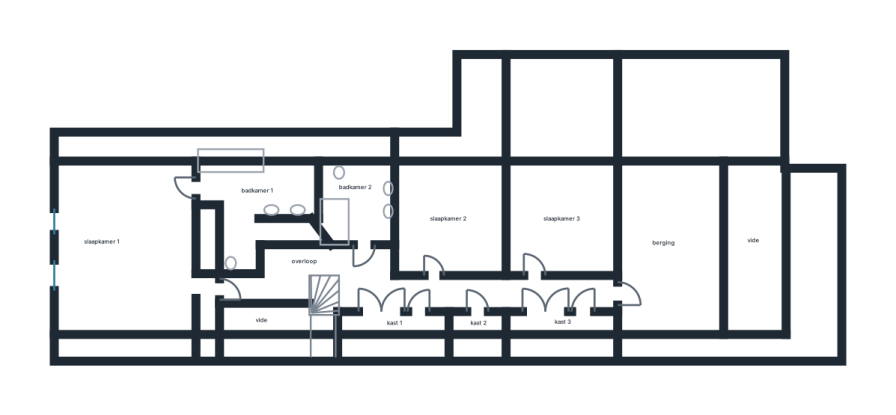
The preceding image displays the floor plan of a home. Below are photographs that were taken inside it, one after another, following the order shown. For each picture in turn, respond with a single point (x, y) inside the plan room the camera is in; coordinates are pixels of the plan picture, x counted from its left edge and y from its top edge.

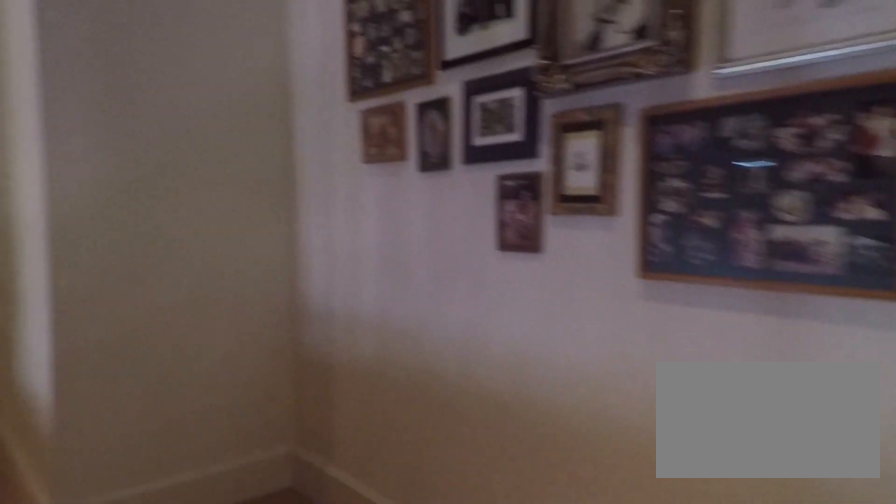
(399, 284)
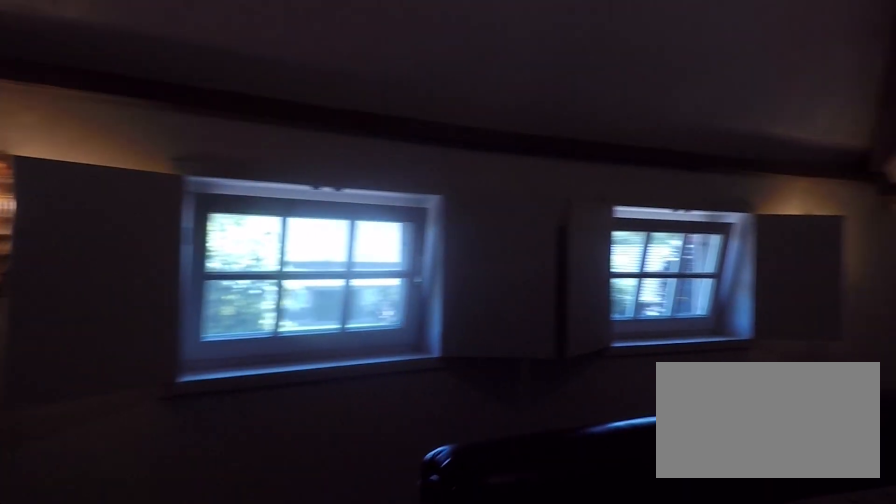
(133, 250)
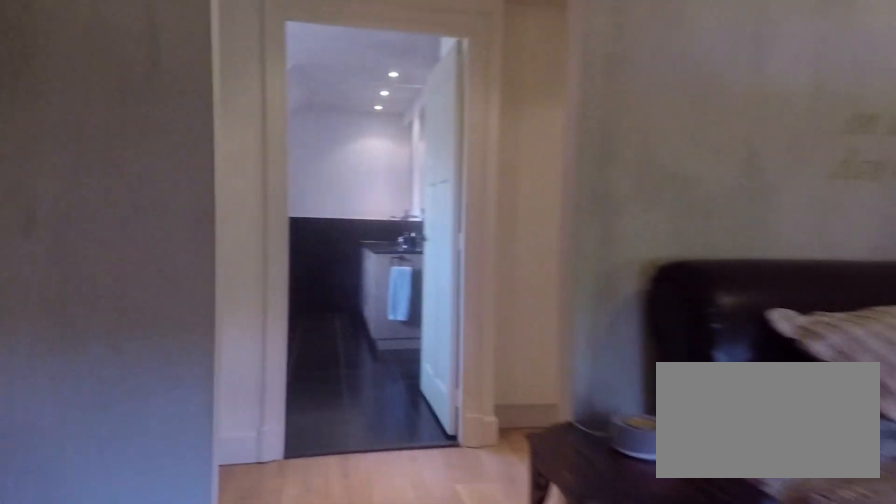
(133, 250)
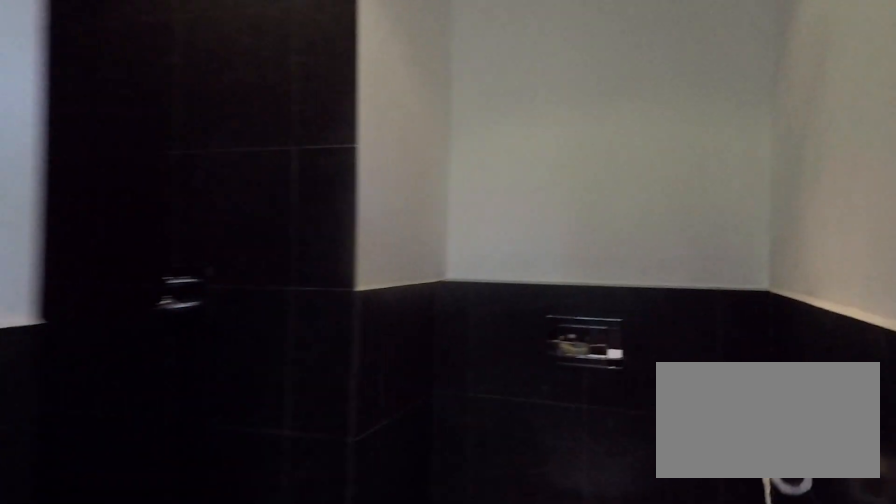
(258, 199)
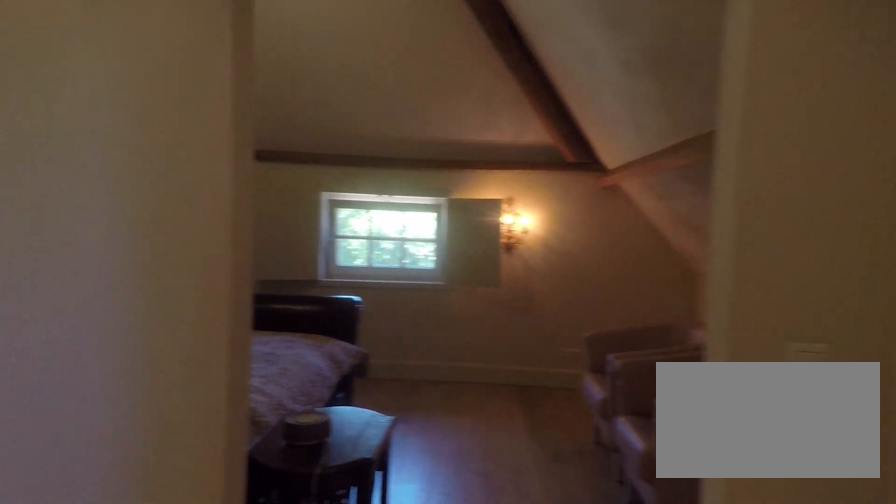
(133, 250)
